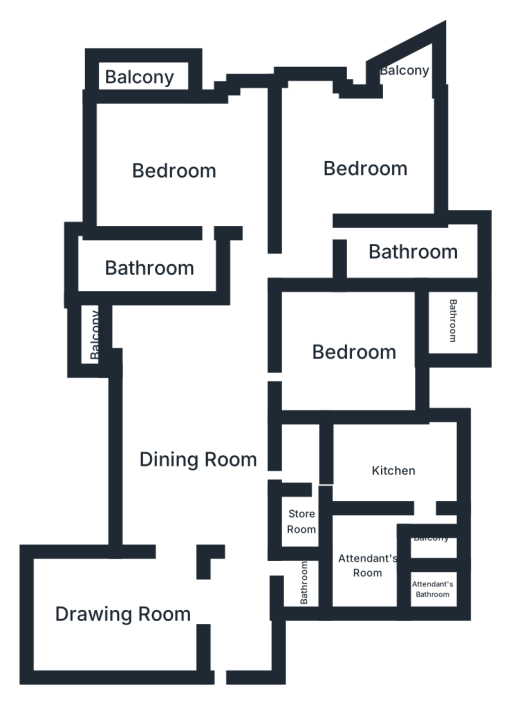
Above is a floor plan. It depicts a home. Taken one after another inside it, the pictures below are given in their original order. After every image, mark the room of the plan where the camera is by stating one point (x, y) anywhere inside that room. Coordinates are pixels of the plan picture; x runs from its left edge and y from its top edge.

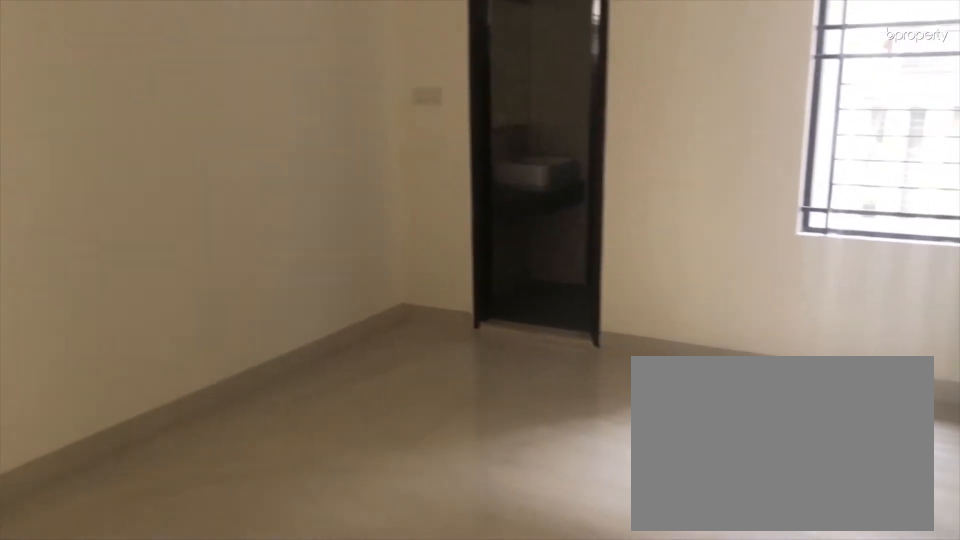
(352, 348)
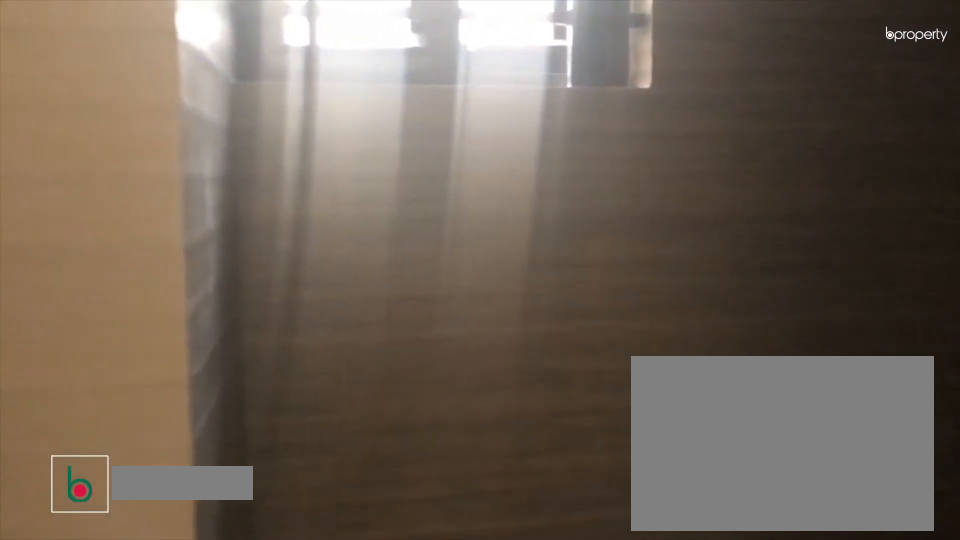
(452, 321)
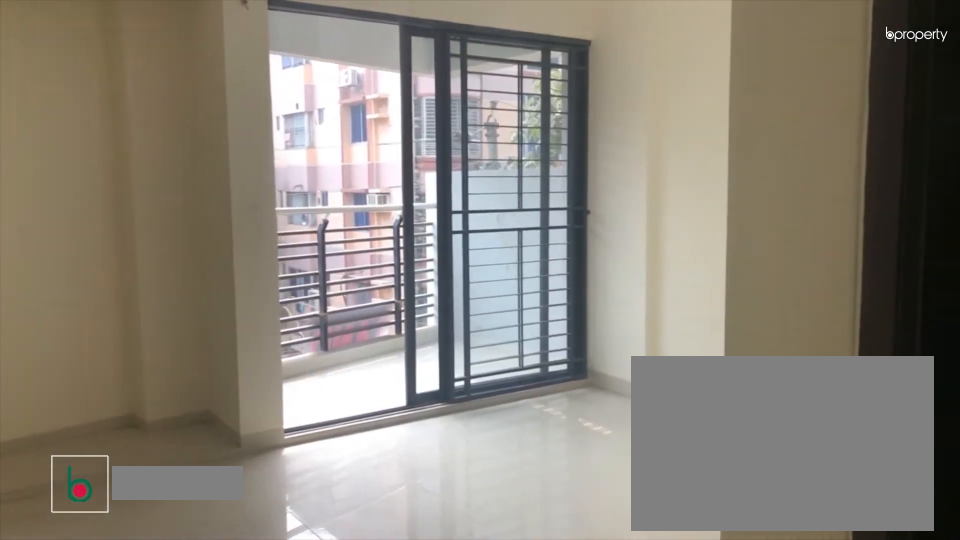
(365, 173)
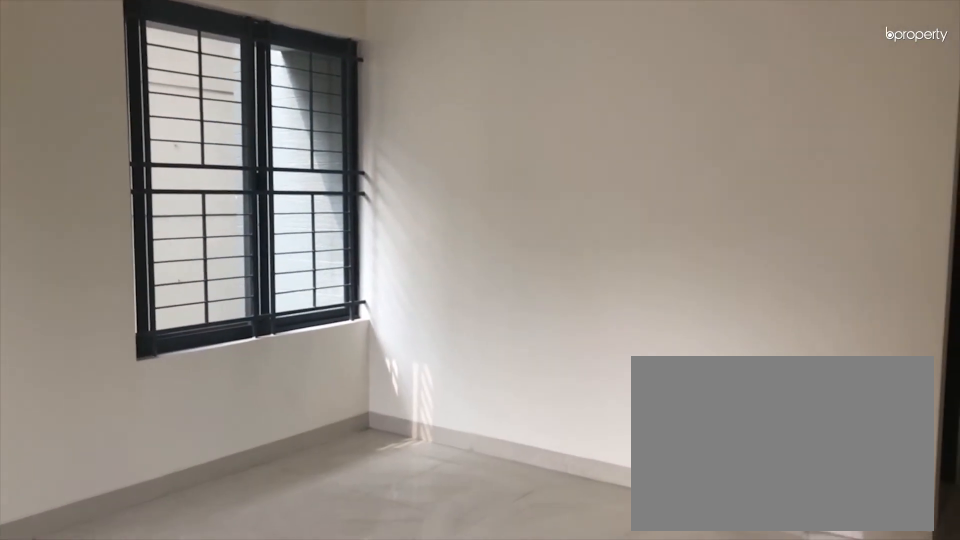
(365, 173)
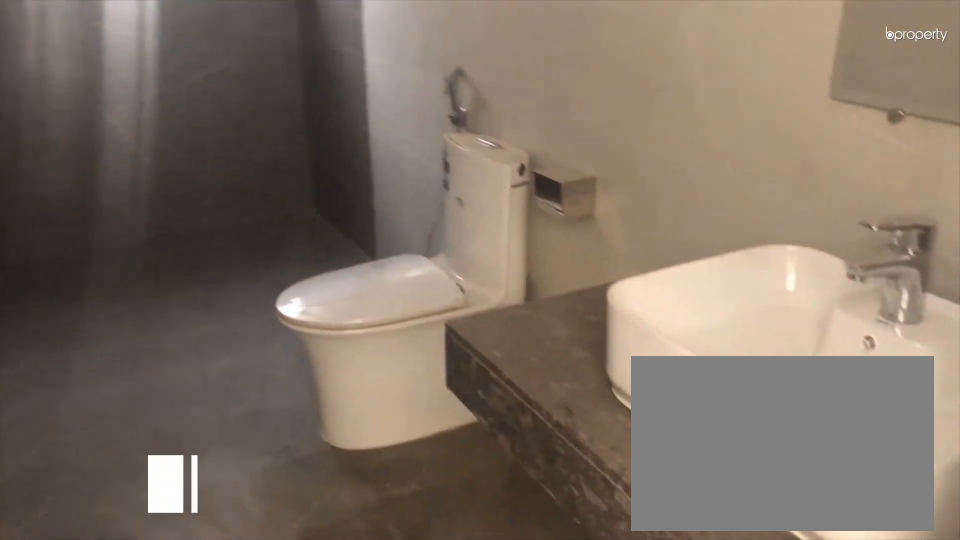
(409, 259)
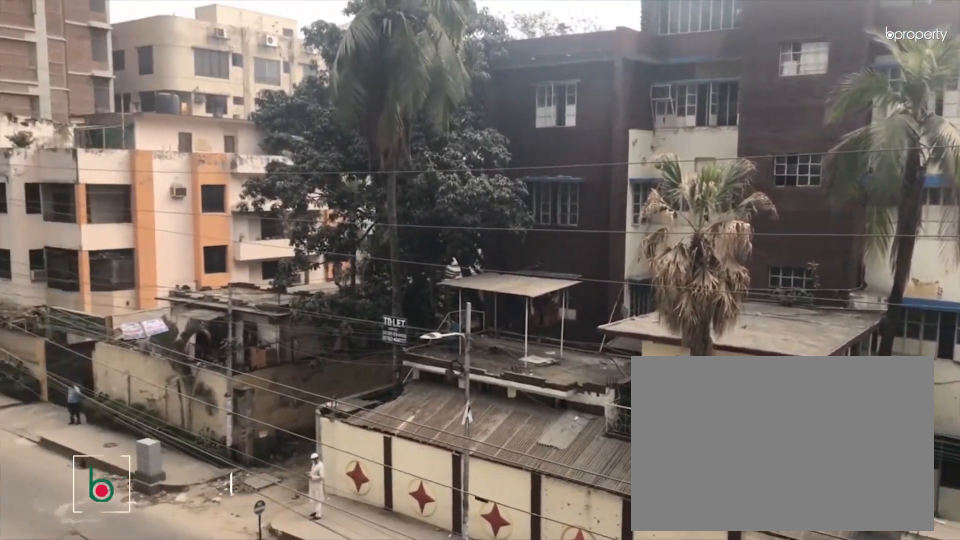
(407, 70)
